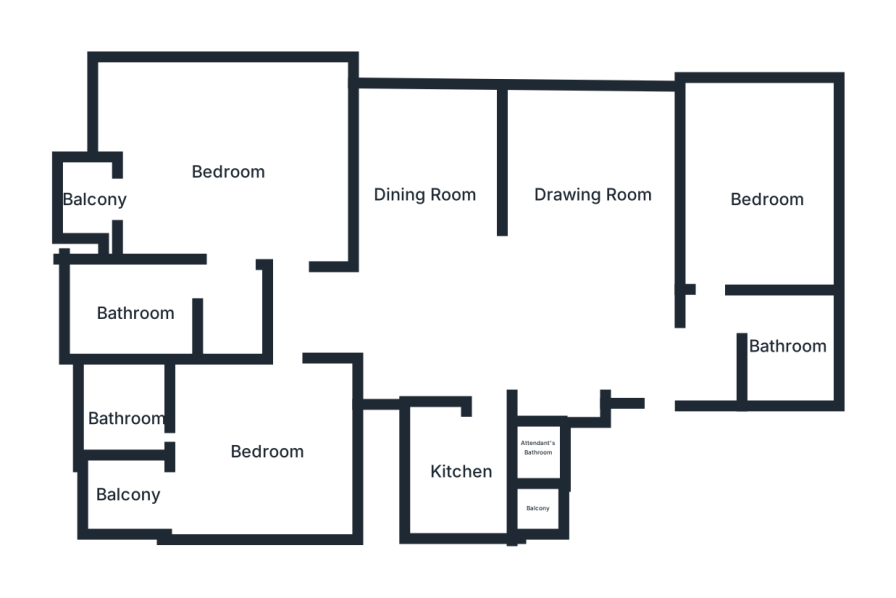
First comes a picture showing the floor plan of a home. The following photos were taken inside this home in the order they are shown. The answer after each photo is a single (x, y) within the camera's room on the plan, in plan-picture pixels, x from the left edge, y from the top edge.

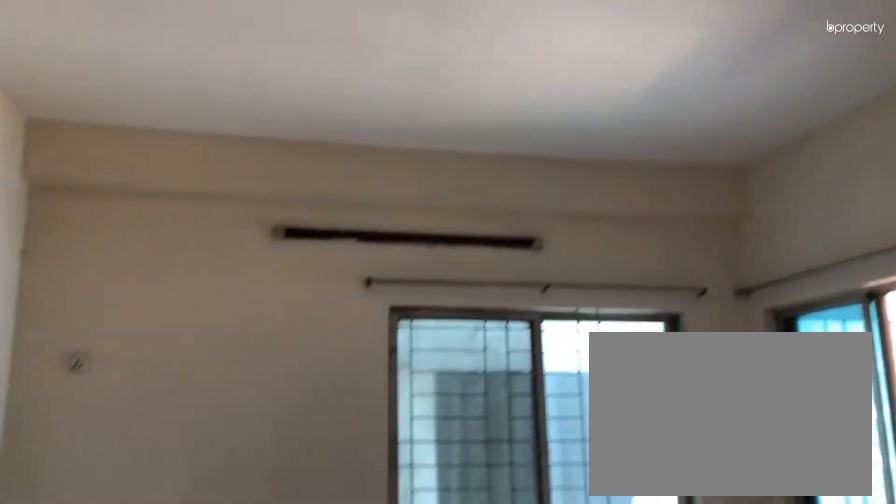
(265, 449)
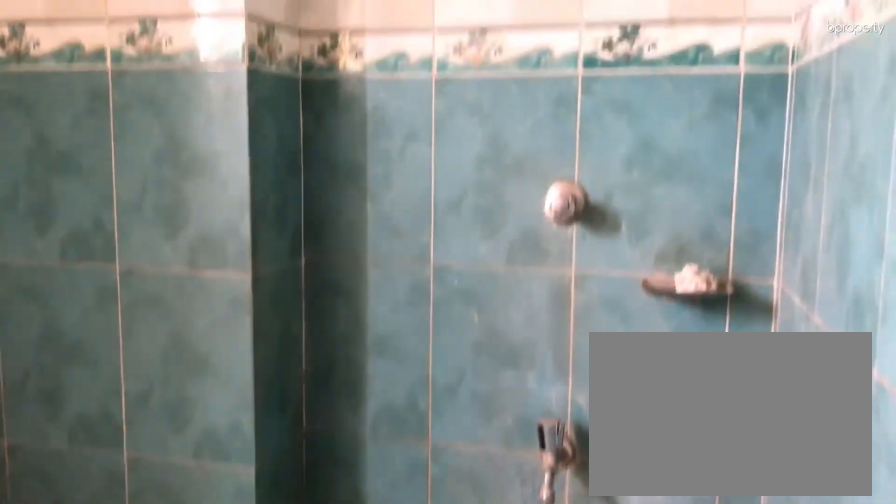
(128, 415)
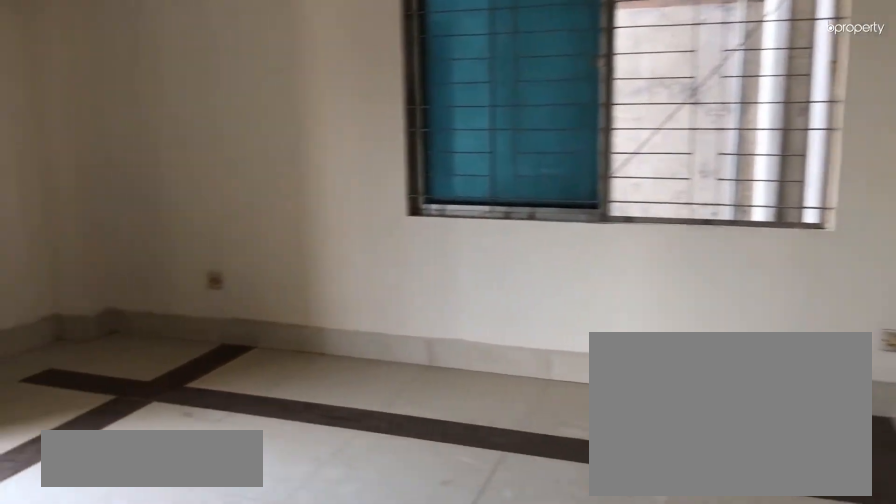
(228, 166)
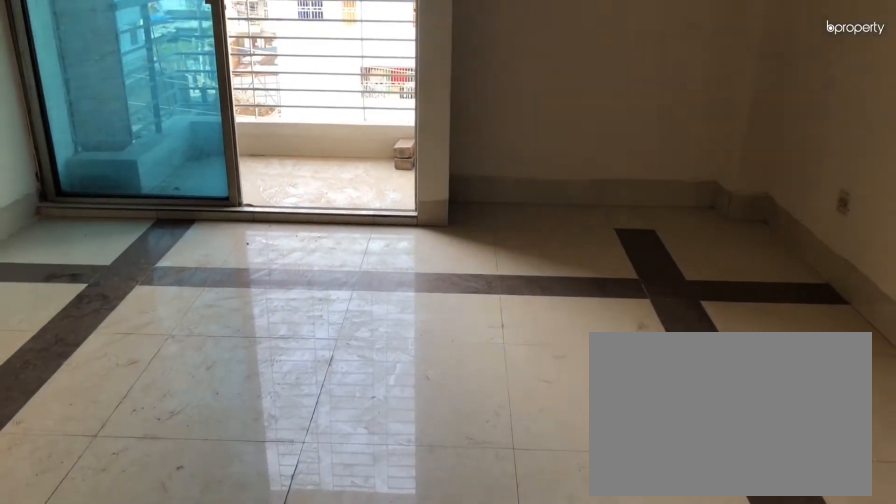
(228, 166)
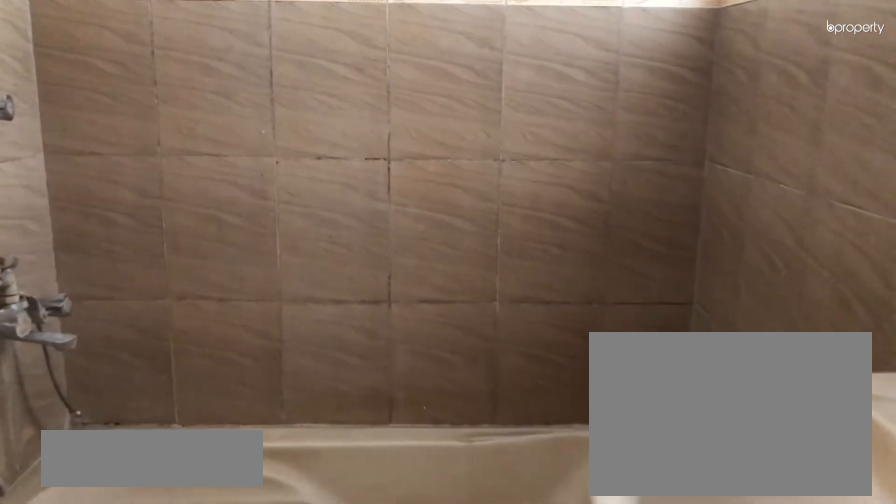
(136, 310)
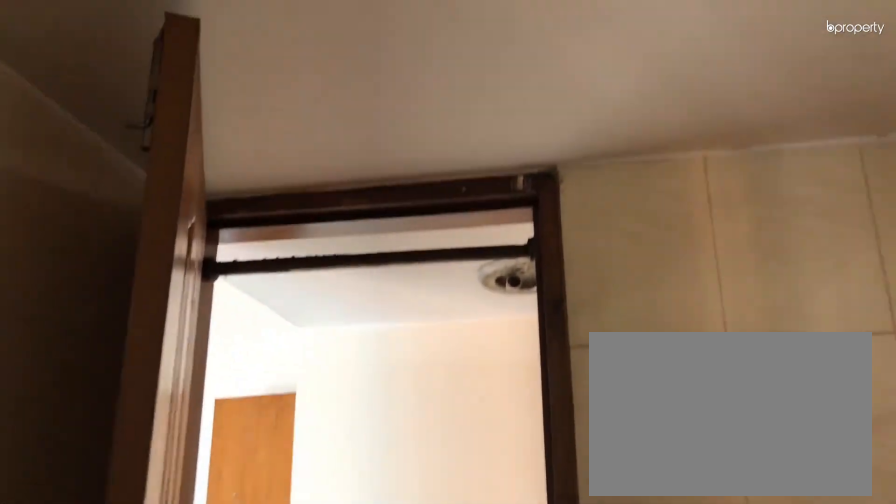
(136, 310)
